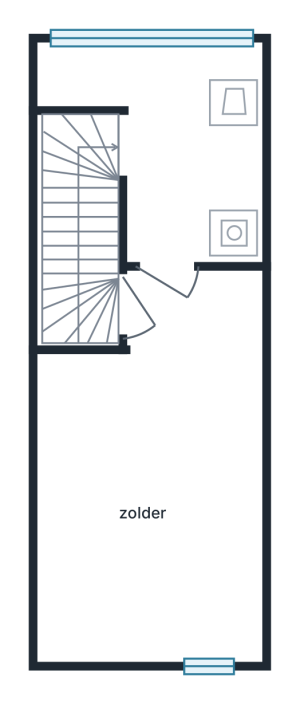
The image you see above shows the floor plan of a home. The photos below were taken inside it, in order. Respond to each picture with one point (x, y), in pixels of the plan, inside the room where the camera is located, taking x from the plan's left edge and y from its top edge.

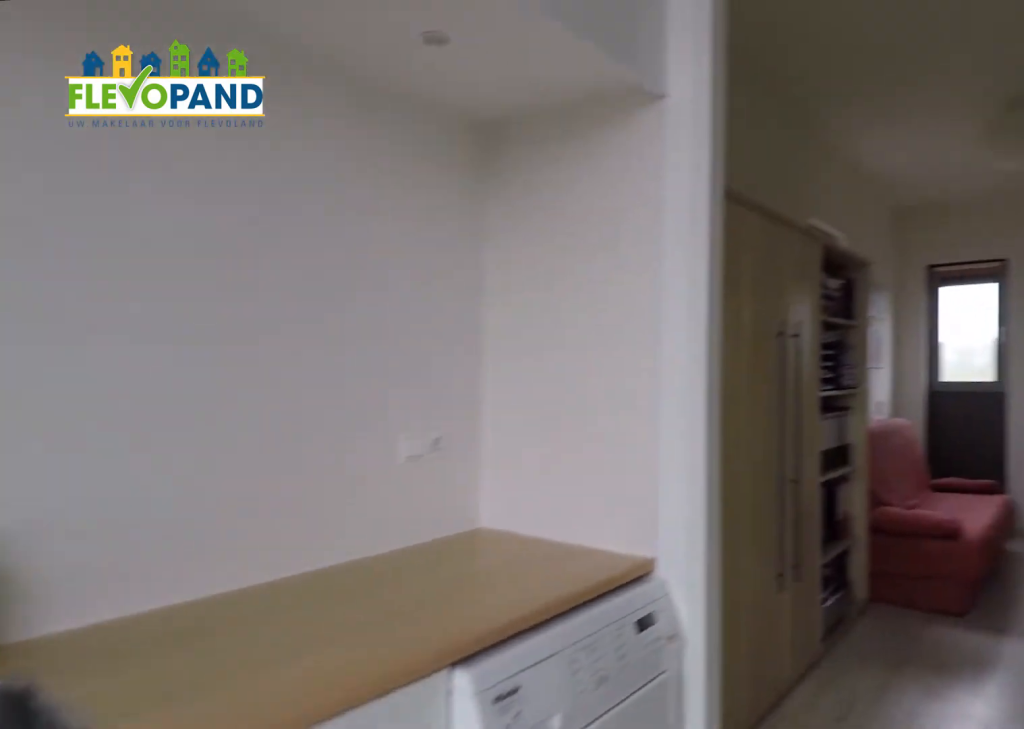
(164, 131)
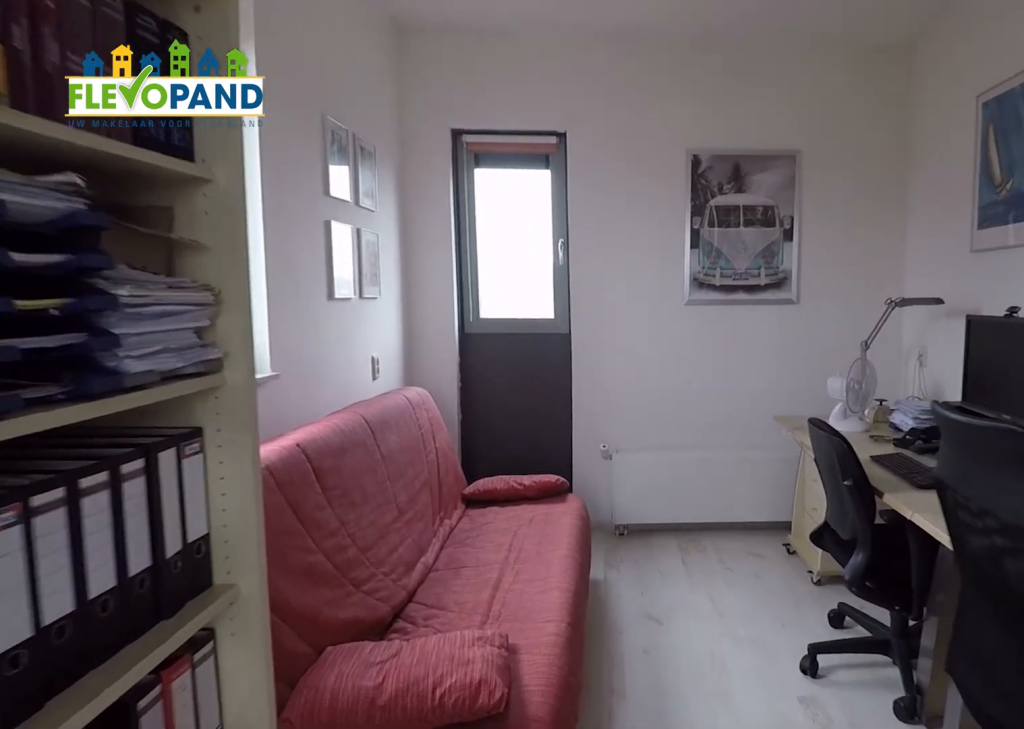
(147, 541)
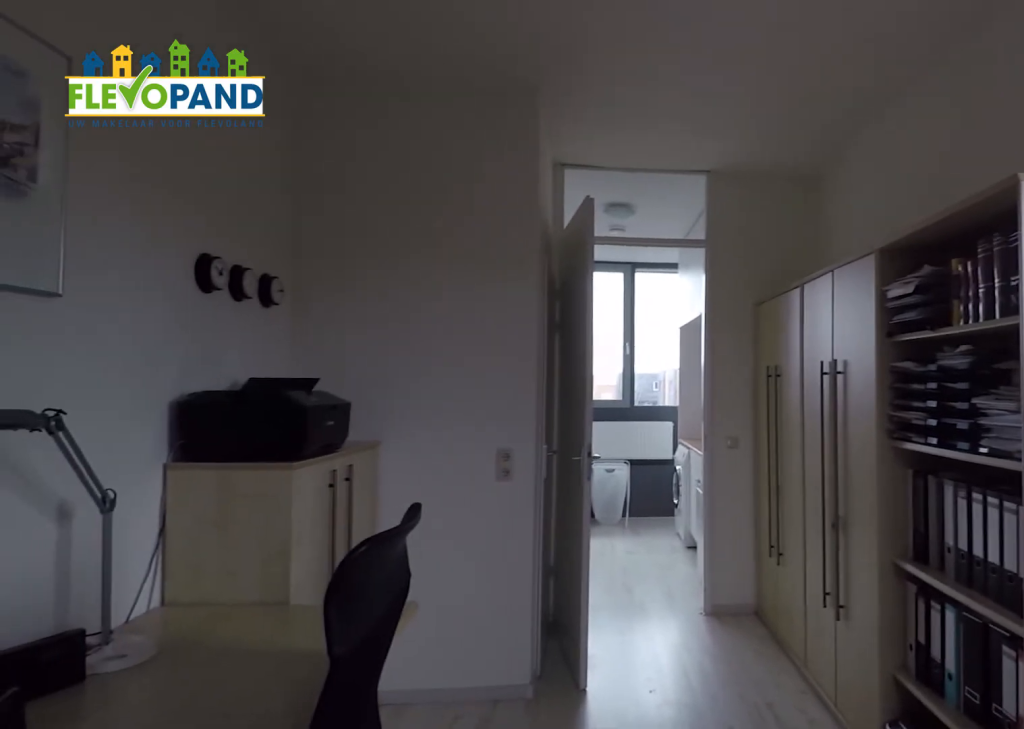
(147, 541)
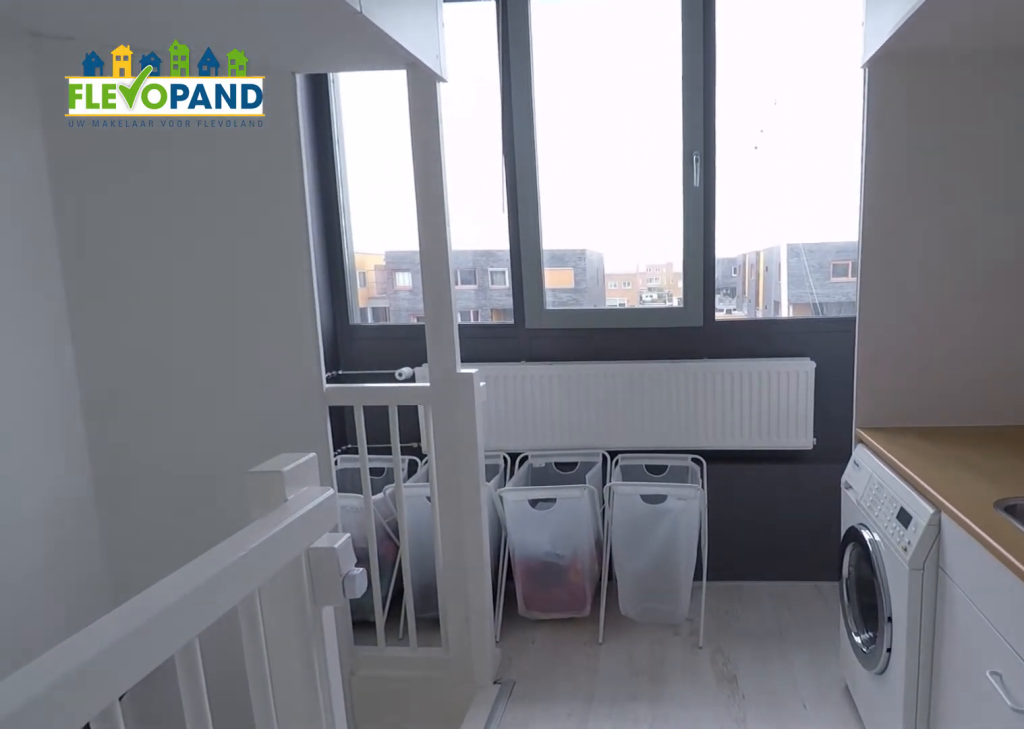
(163, 131)
